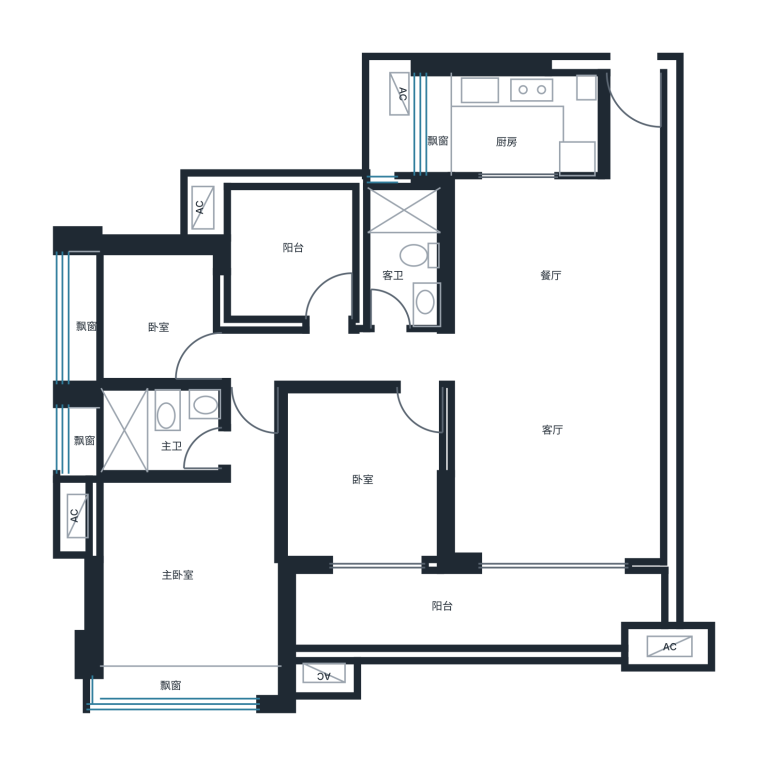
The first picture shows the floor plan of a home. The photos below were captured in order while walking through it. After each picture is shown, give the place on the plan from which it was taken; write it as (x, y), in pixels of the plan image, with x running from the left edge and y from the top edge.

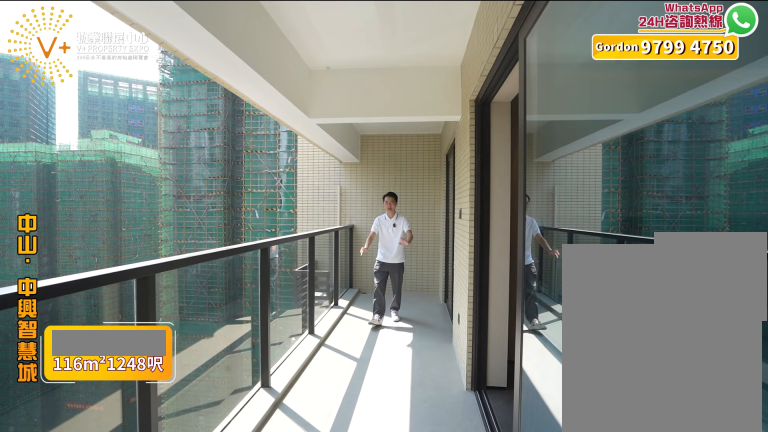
(543, 582)
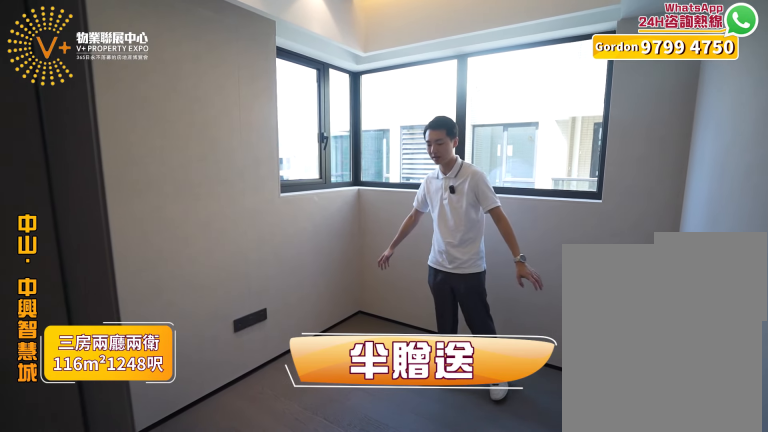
(308, 244)
